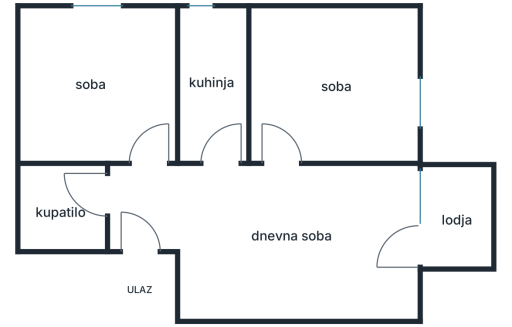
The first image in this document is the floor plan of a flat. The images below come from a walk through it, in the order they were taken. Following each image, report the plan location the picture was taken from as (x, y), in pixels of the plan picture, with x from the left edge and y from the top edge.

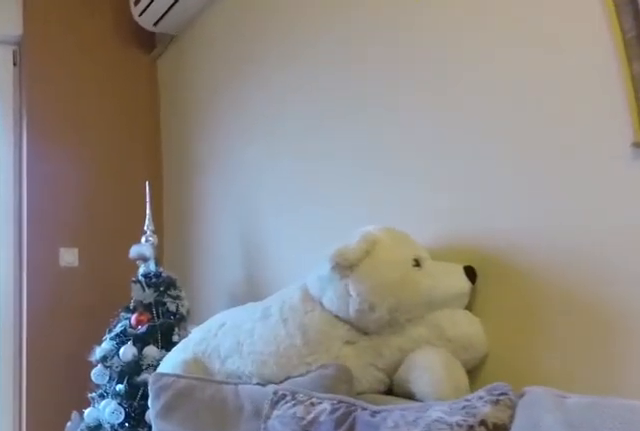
(271, 216)
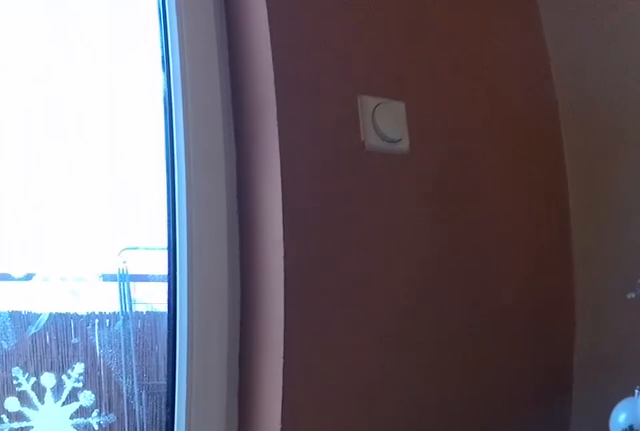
(352, 233)
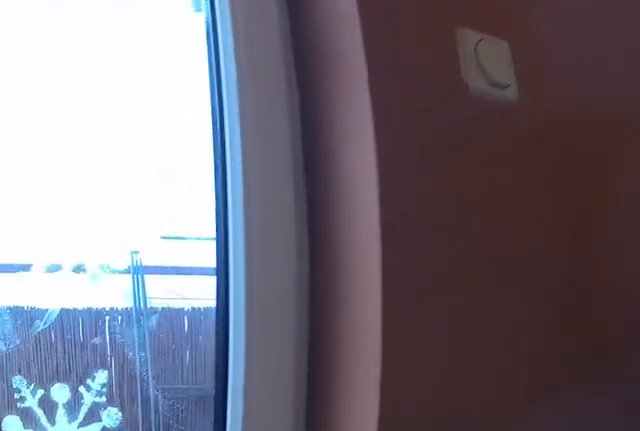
(366, 236)
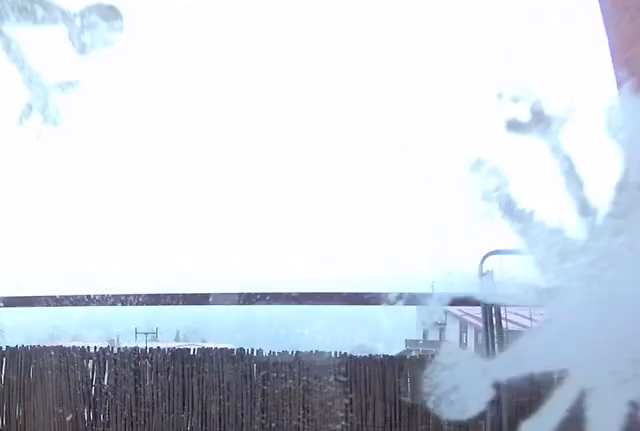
(385, 246)
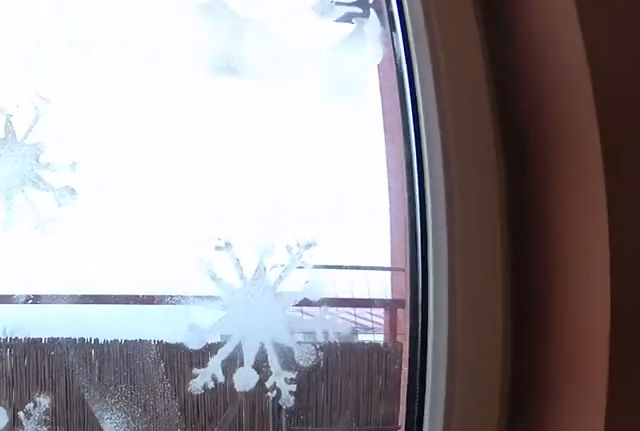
(377, 245)
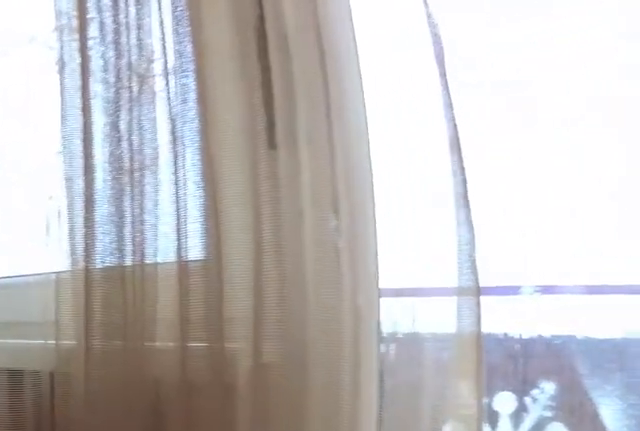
(364, 244)
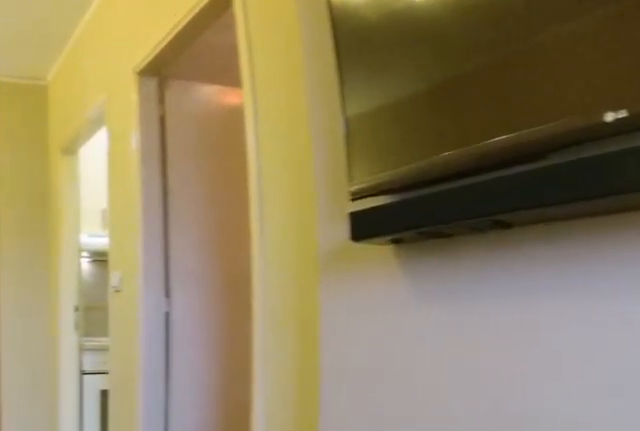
(386, 198)
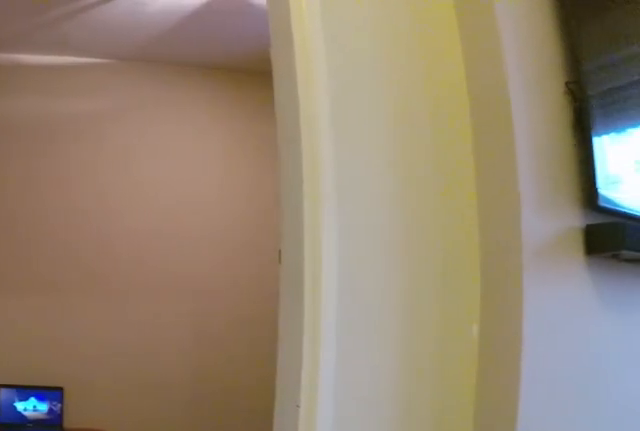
(286, 205)
